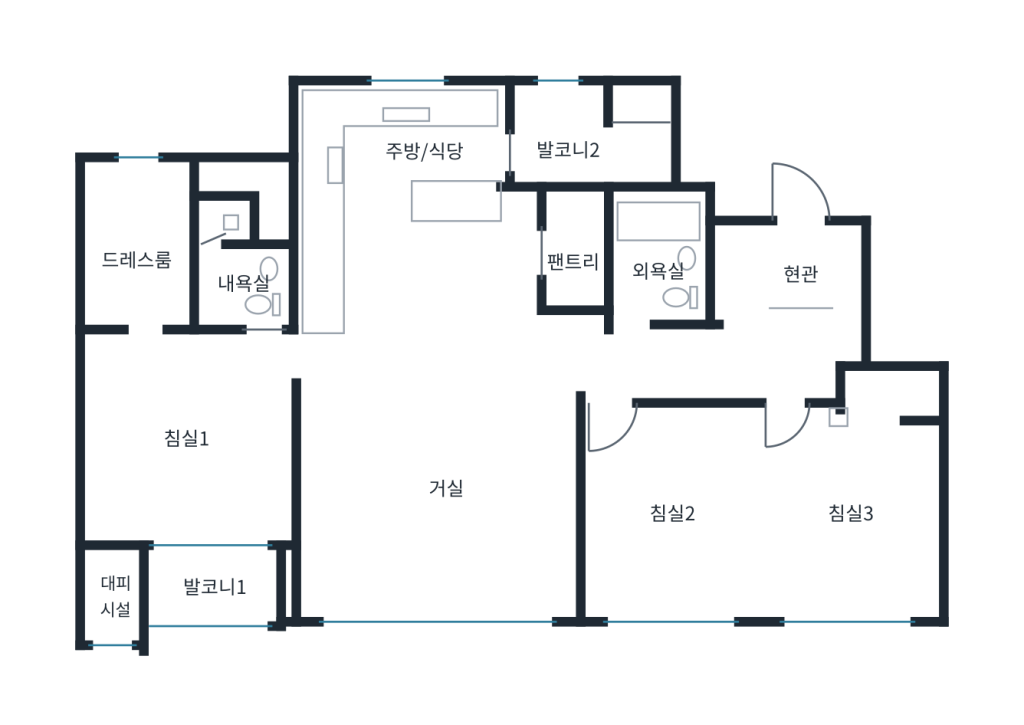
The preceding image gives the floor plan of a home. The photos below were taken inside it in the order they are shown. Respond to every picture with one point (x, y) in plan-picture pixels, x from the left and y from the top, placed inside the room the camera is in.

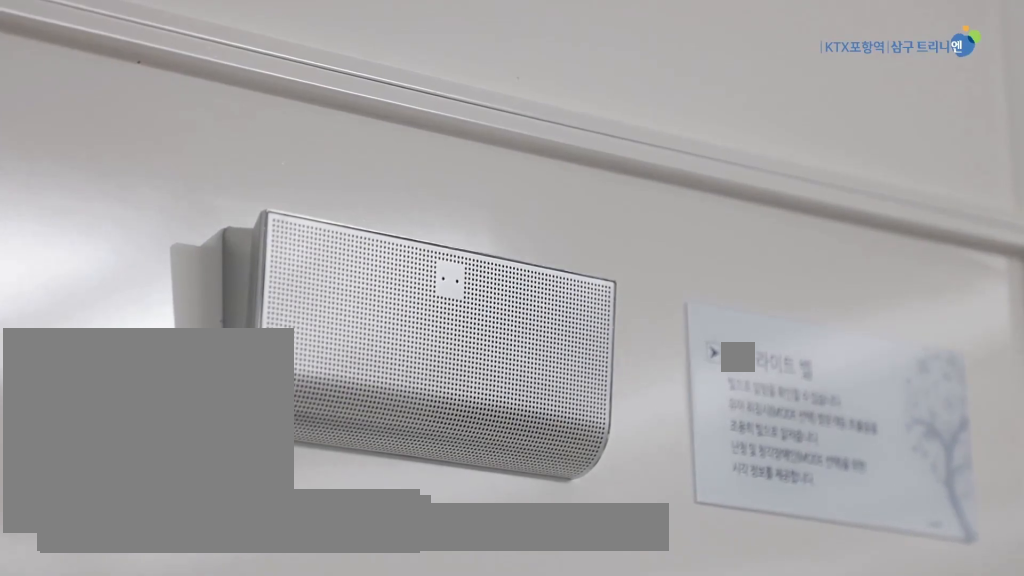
(439, 505)
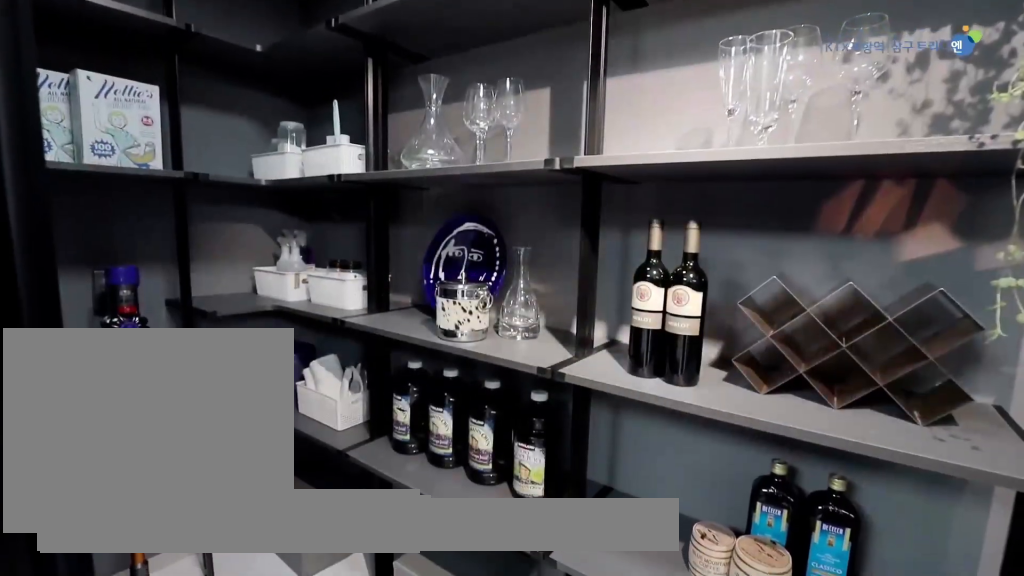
(574, 258)
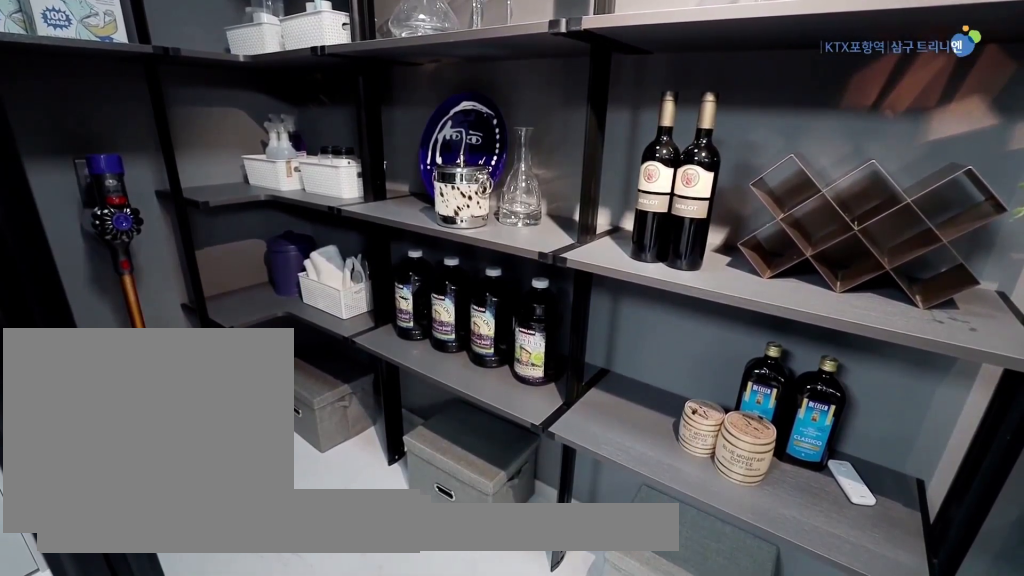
(574, 258)
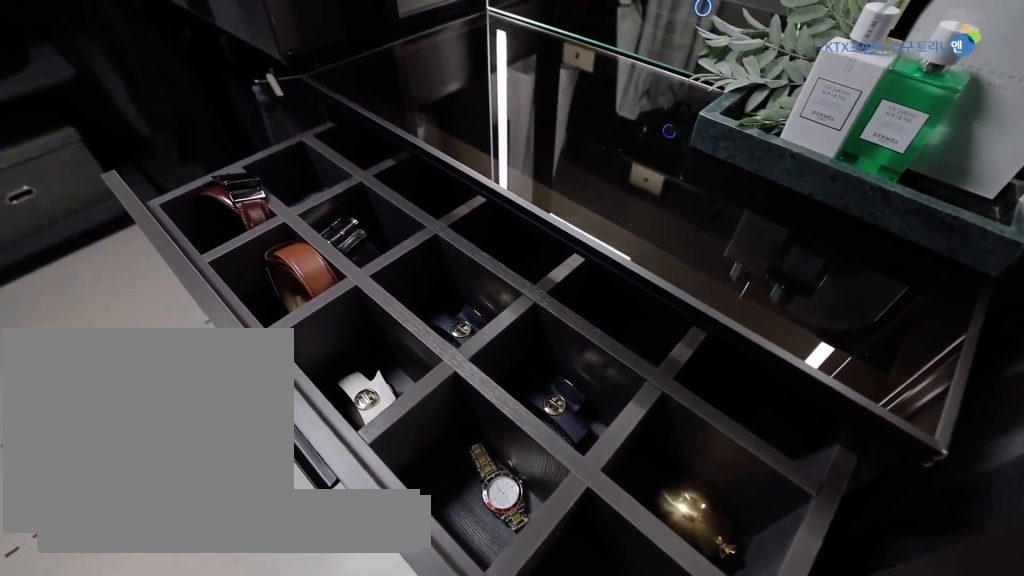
(133, 247)
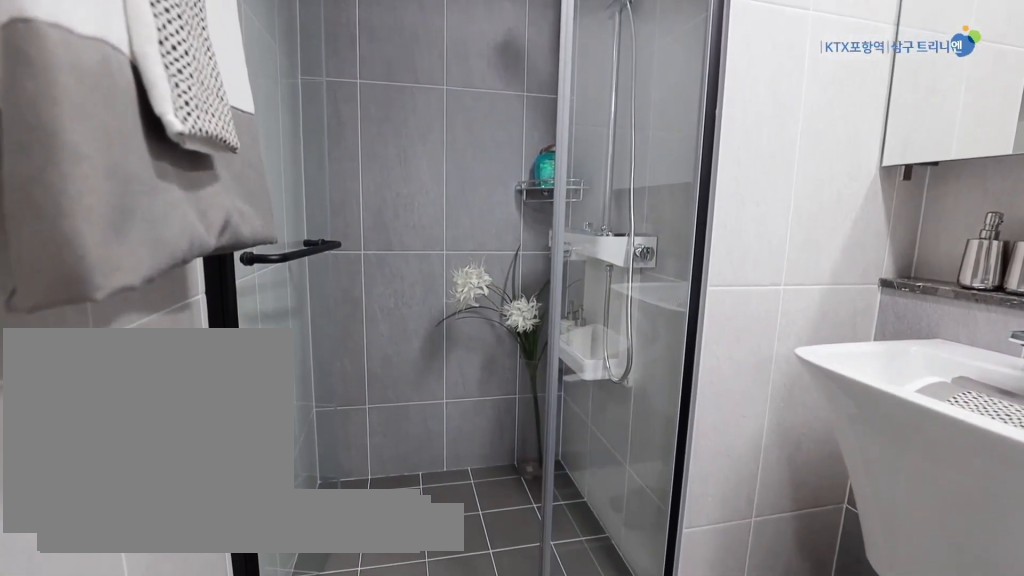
(235, 265)
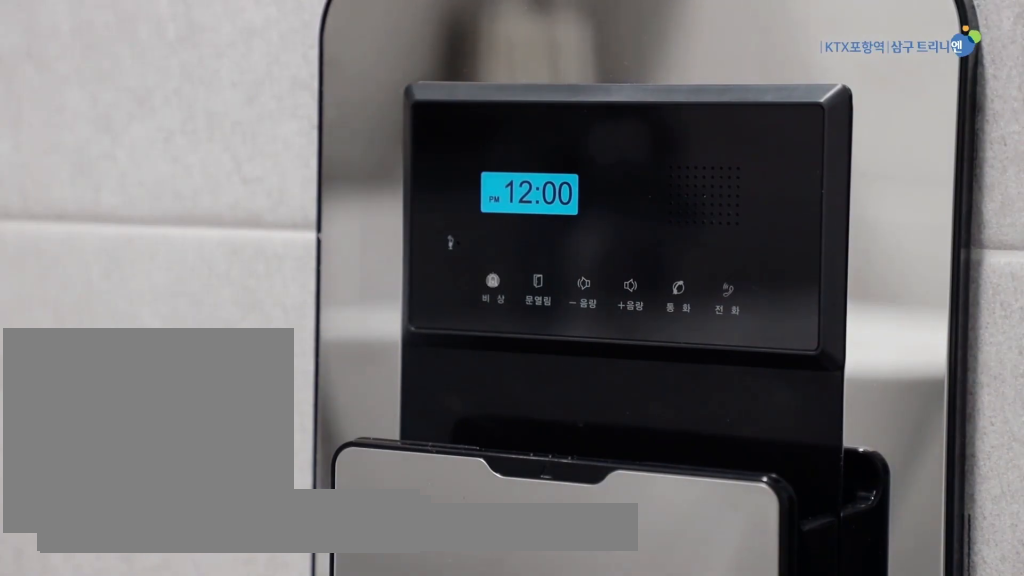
(235, 264)
